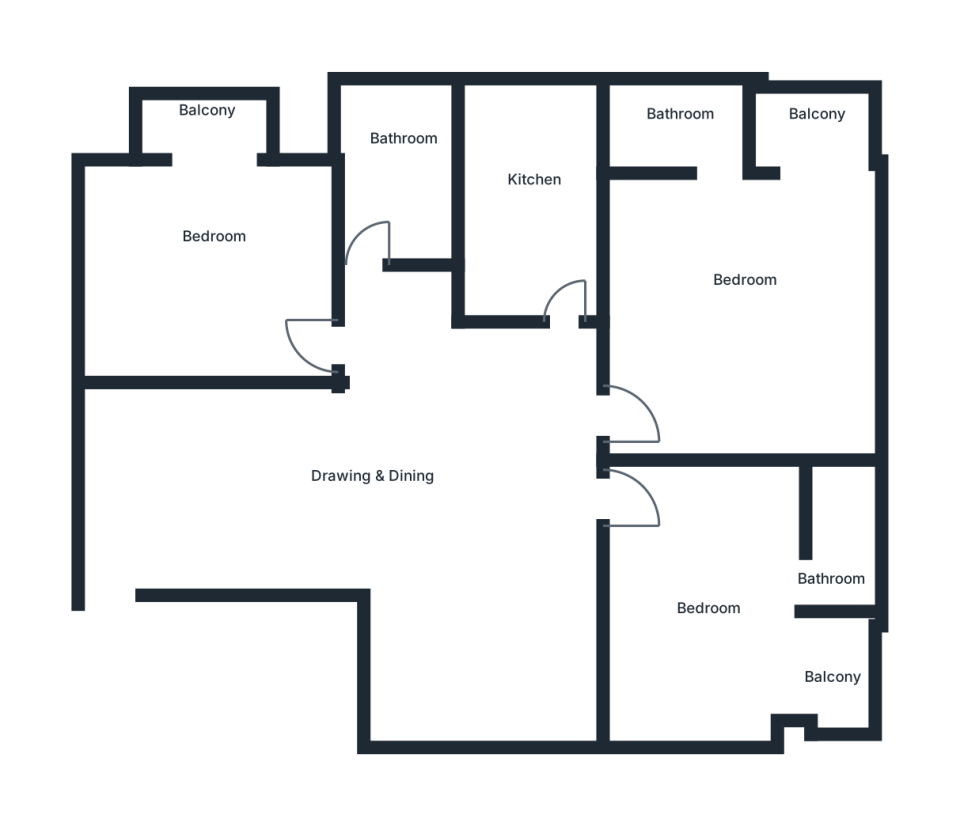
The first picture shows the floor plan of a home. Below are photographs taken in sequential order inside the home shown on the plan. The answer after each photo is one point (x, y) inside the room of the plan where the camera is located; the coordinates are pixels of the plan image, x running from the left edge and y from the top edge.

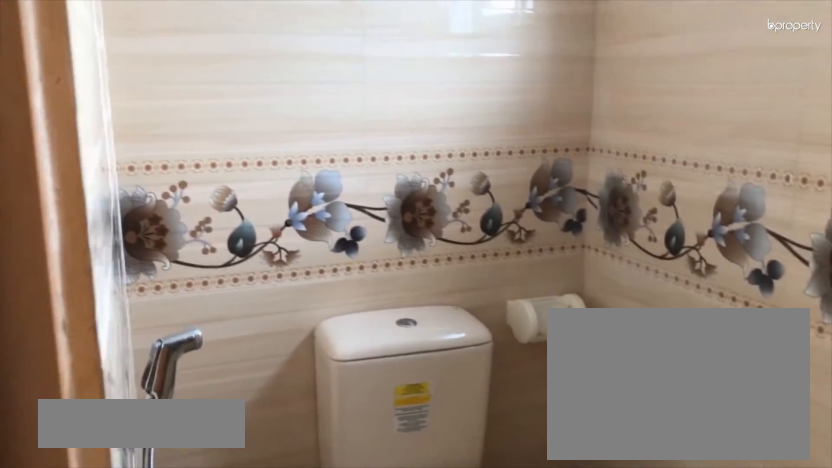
(665, 121)
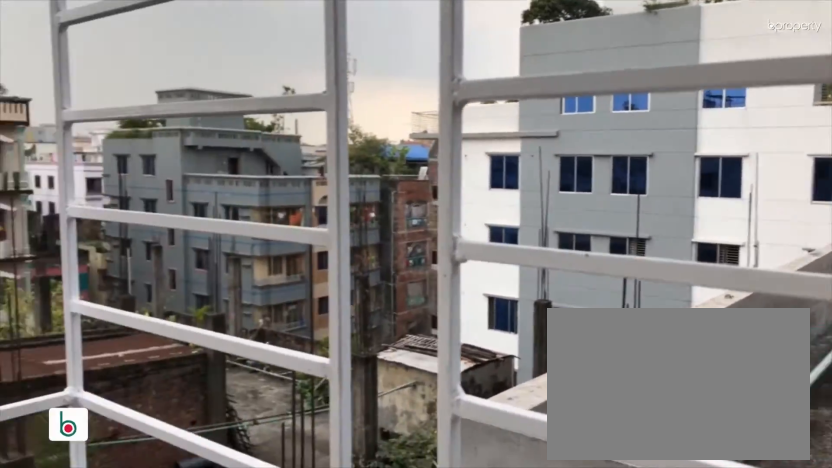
(815, 125)
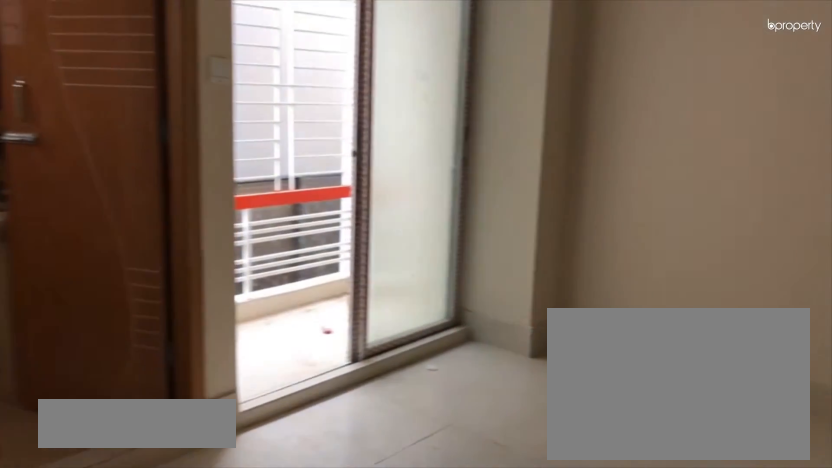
(728, 597)
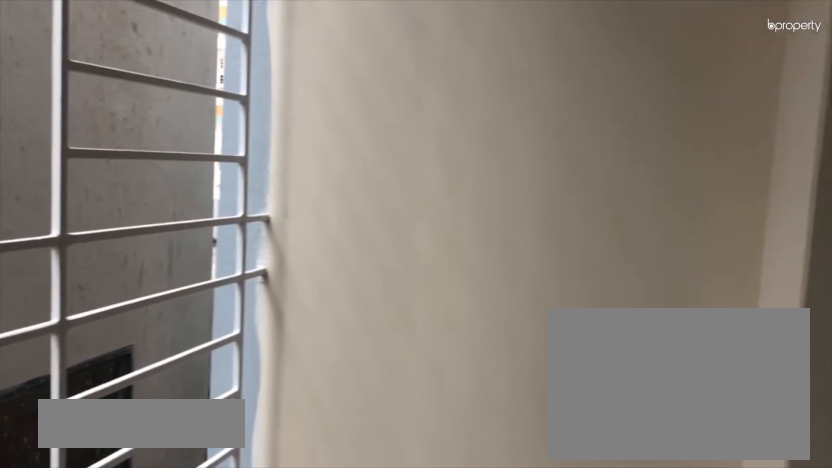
(840, 671)
